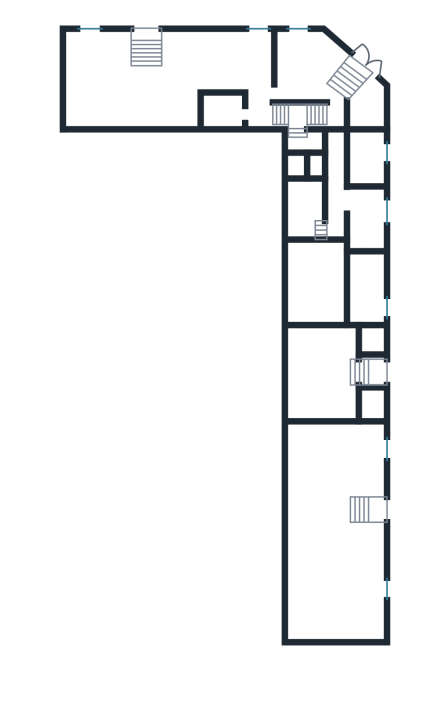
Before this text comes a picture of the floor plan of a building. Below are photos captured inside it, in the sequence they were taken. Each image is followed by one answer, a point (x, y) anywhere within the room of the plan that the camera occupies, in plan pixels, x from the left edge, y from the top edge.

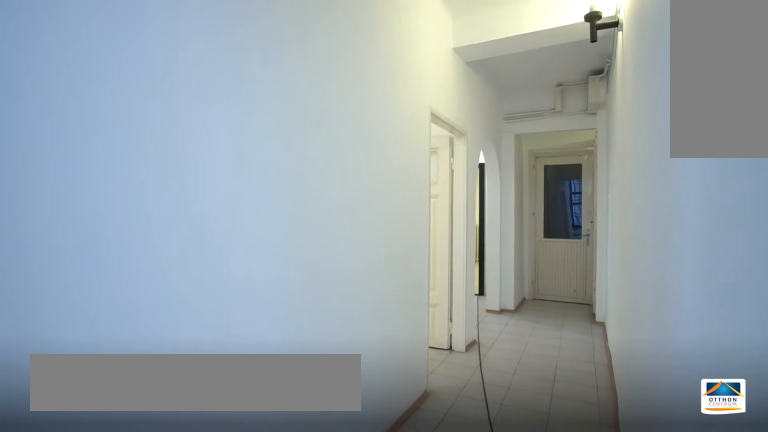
(333, 192)
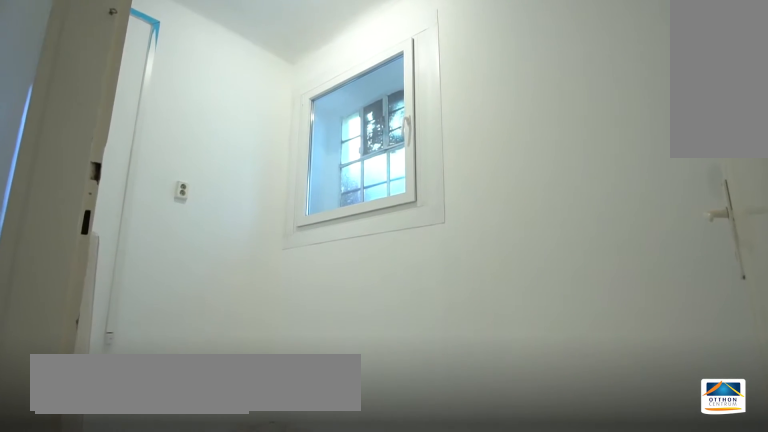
(365, 211)
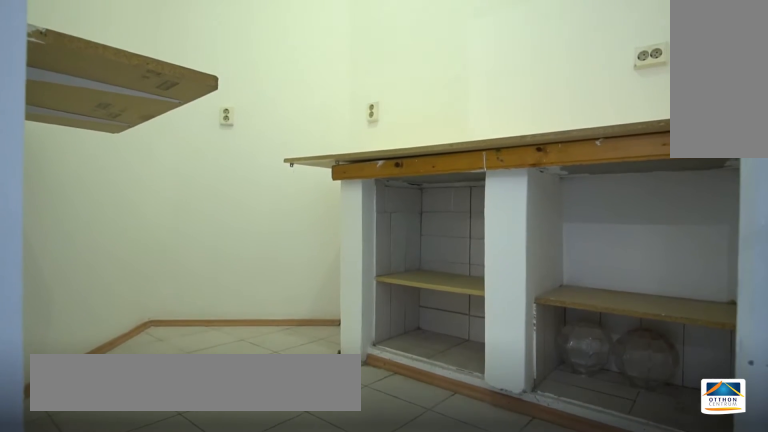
(367, 157)
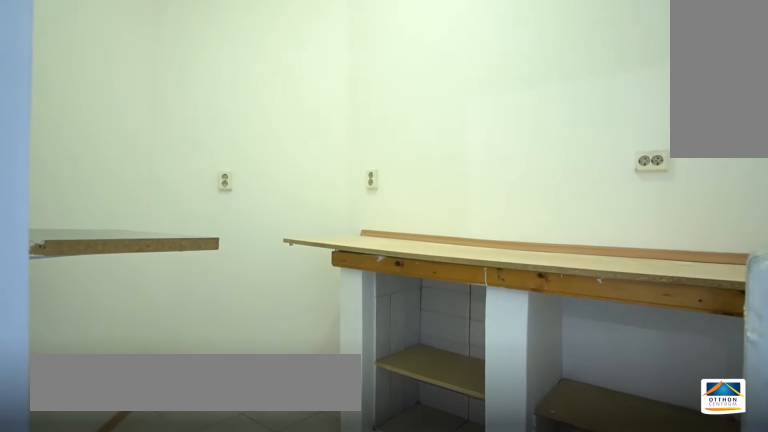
(368, 157)
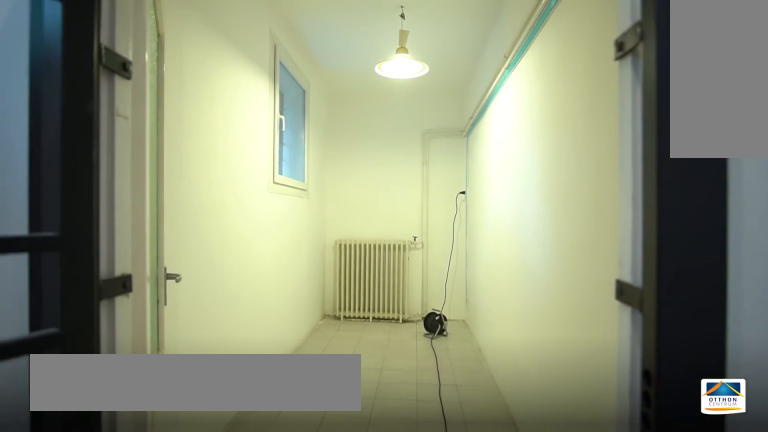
(364, 309)
